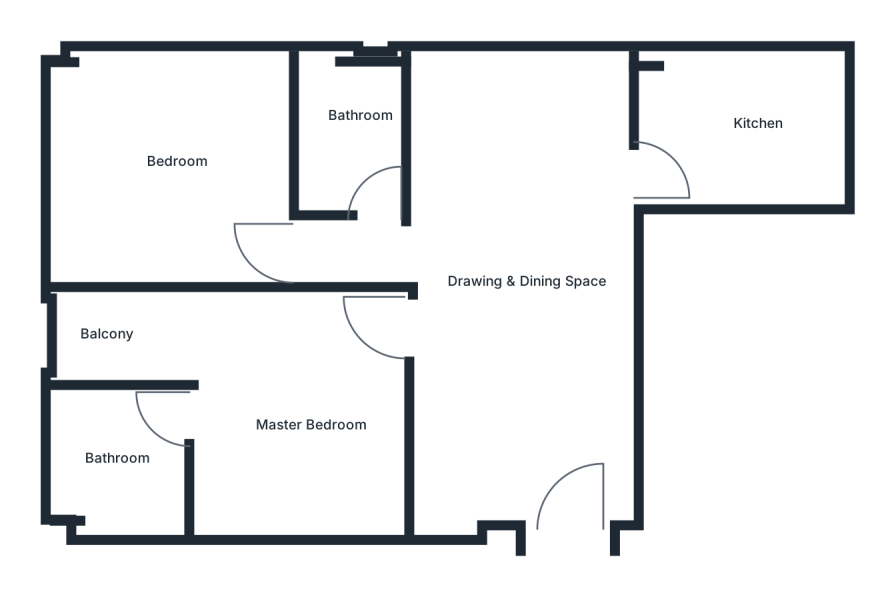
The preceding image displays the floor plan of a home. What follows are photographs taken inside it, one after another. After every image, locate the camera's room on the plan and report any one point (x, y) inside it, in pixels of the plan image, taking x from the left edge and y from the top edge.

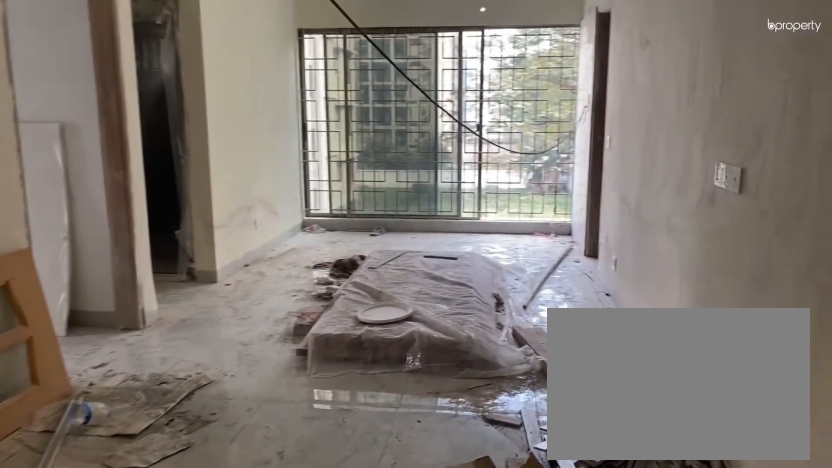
(556, 467)
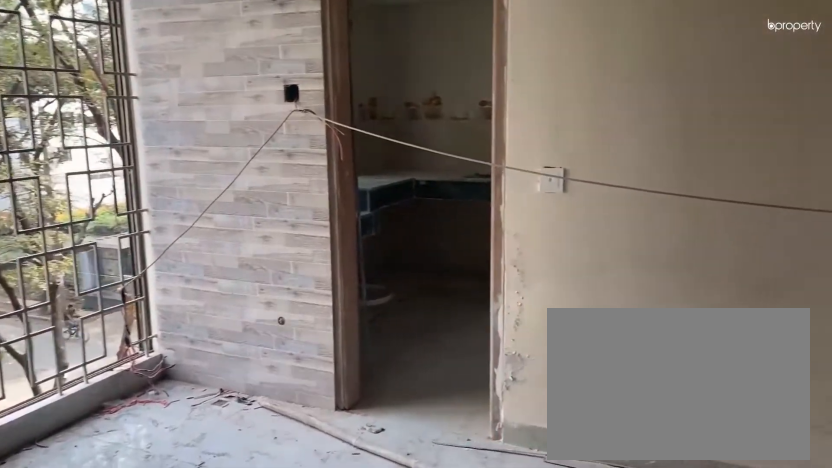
(536, 239)
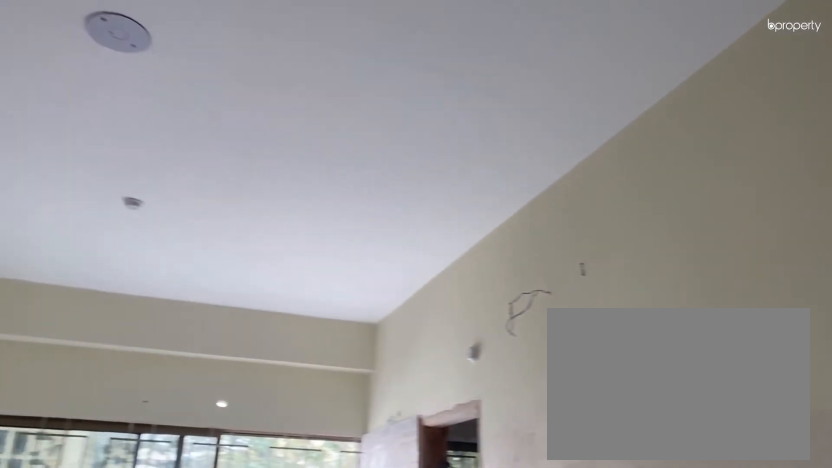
(536, 239)
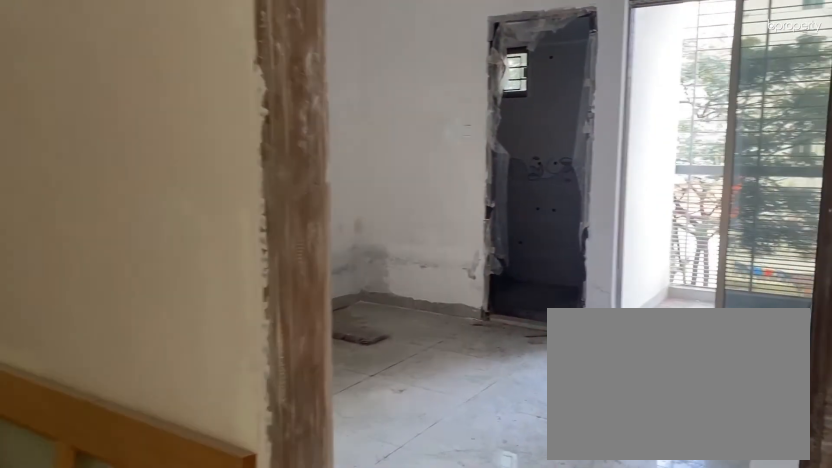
(367, 373)
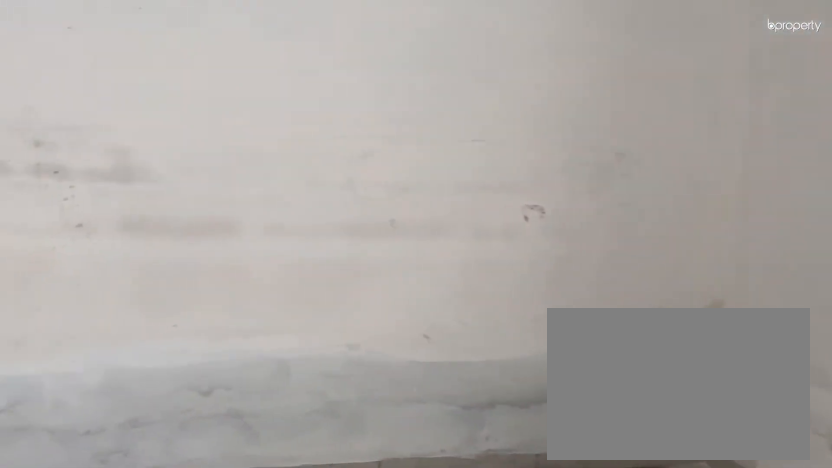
(284, 435)
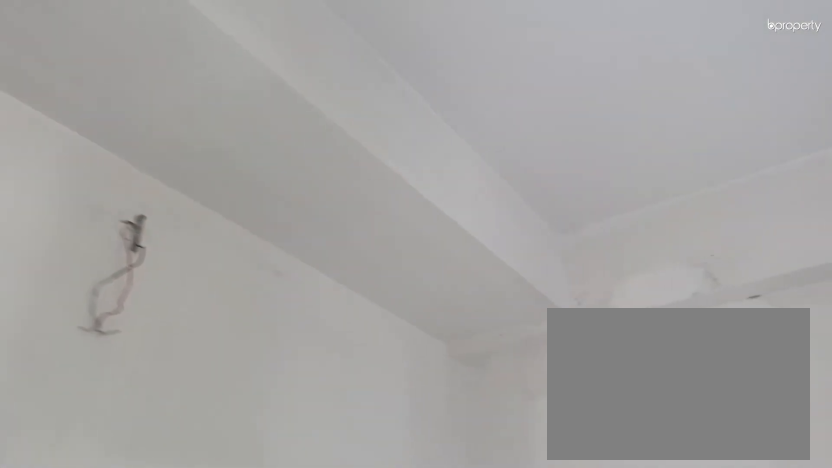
(284, 435)
